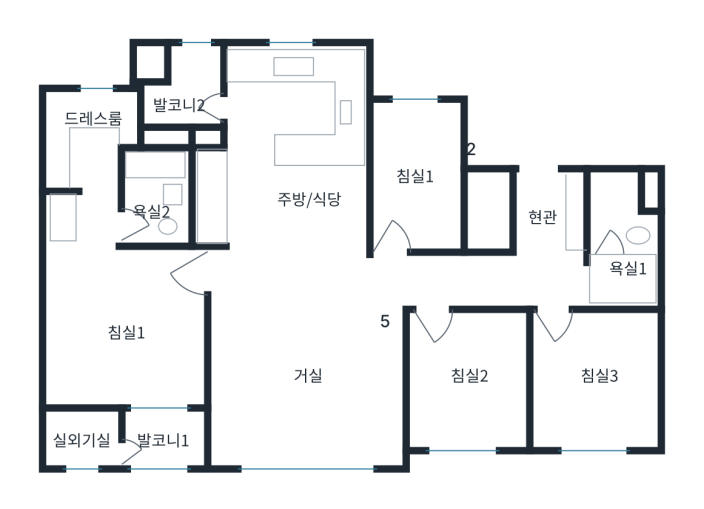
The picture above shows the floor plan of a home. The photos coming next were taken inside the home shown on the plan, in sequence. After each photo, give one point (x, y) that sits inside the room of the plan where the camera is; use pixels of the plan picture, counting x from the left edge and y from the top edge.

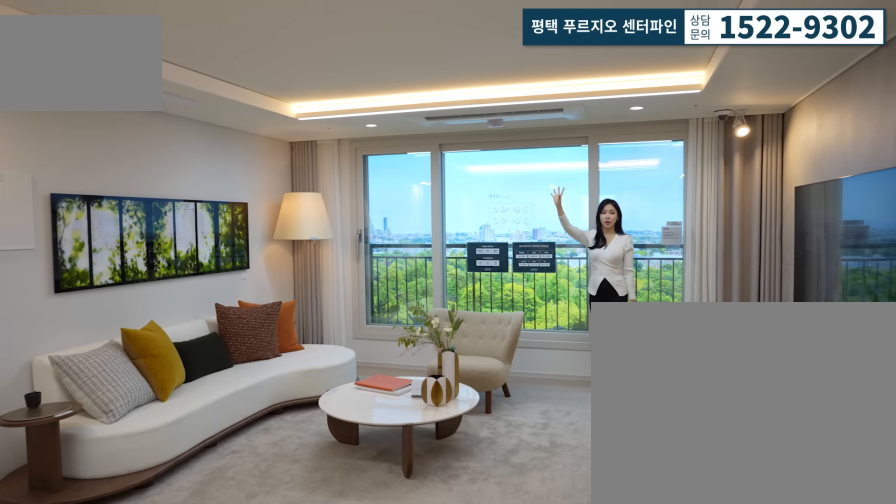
(301, 392)
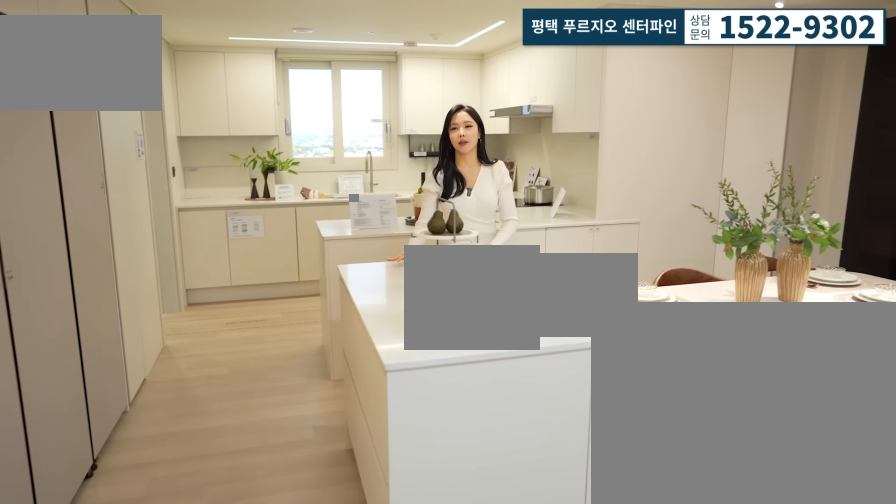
(301, 171)
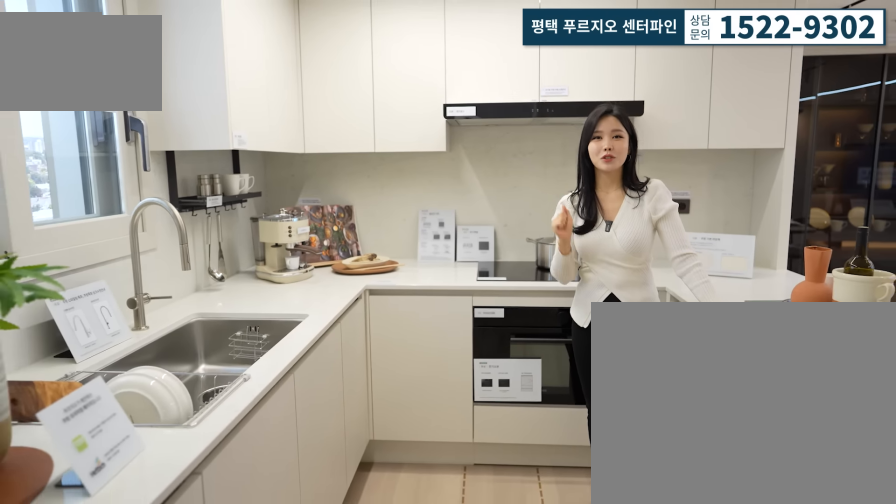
(301, 170)
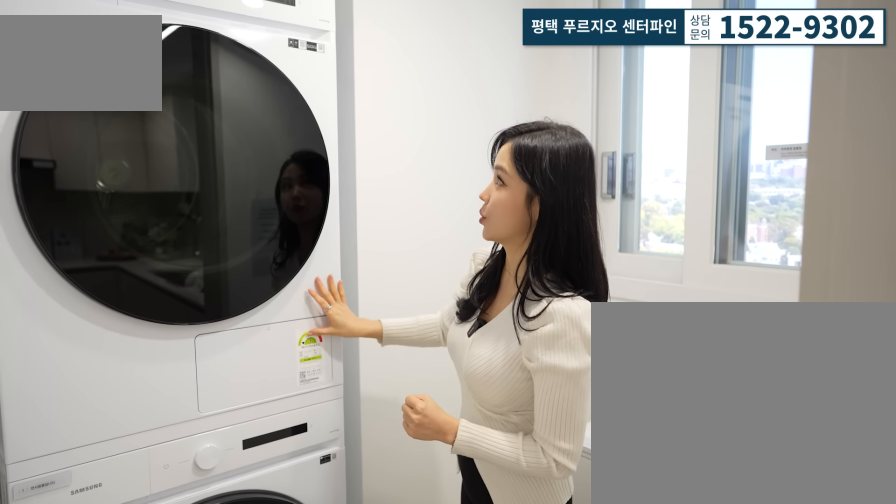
(175, 86)
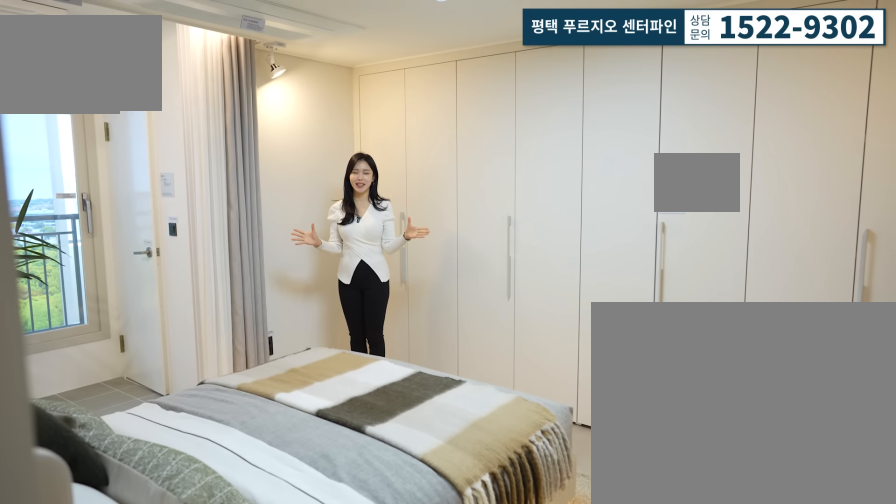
(126, 331)
